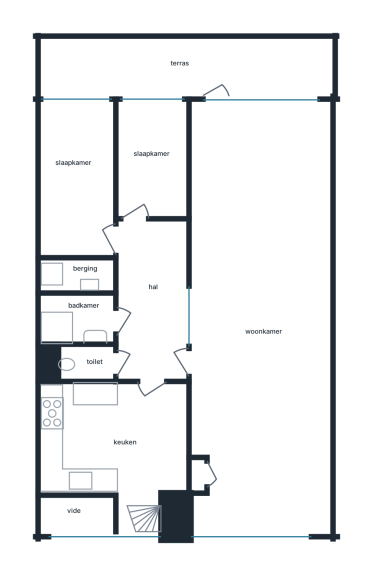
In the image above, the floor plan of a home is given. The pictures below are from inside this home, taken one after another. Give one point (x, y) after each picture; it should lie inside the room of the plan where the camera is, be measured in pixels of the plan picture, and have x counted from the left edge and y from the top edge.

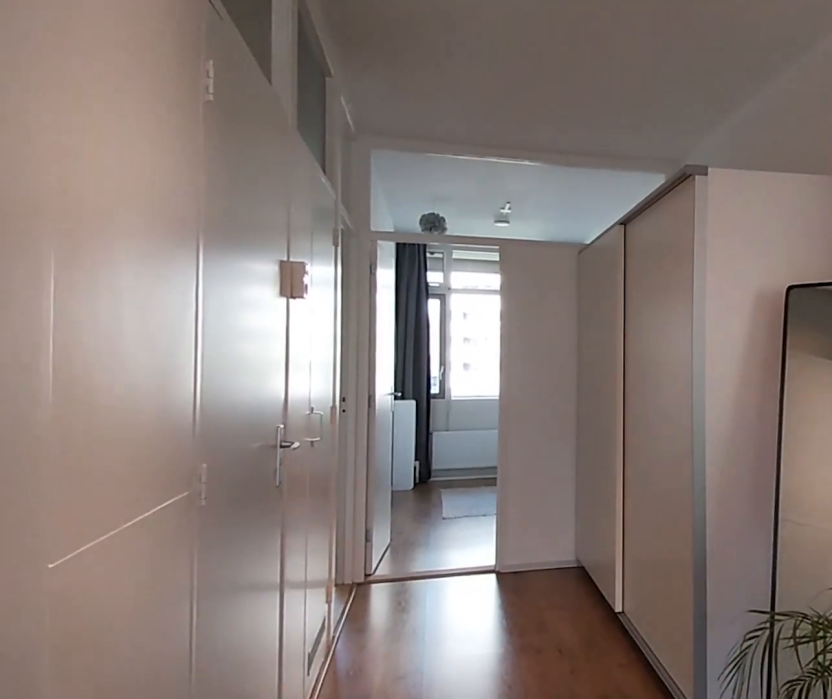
(152, 301)
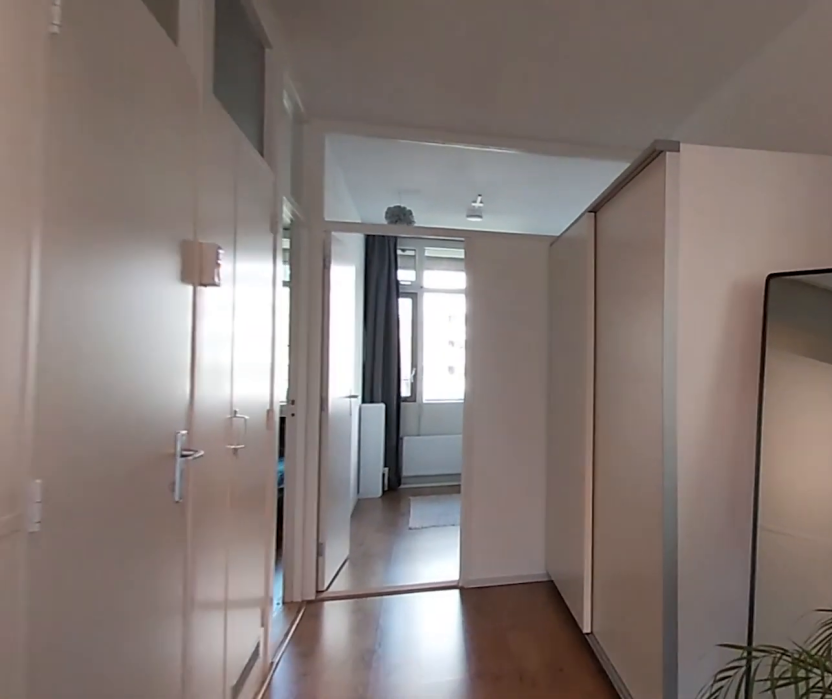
(152, 301)
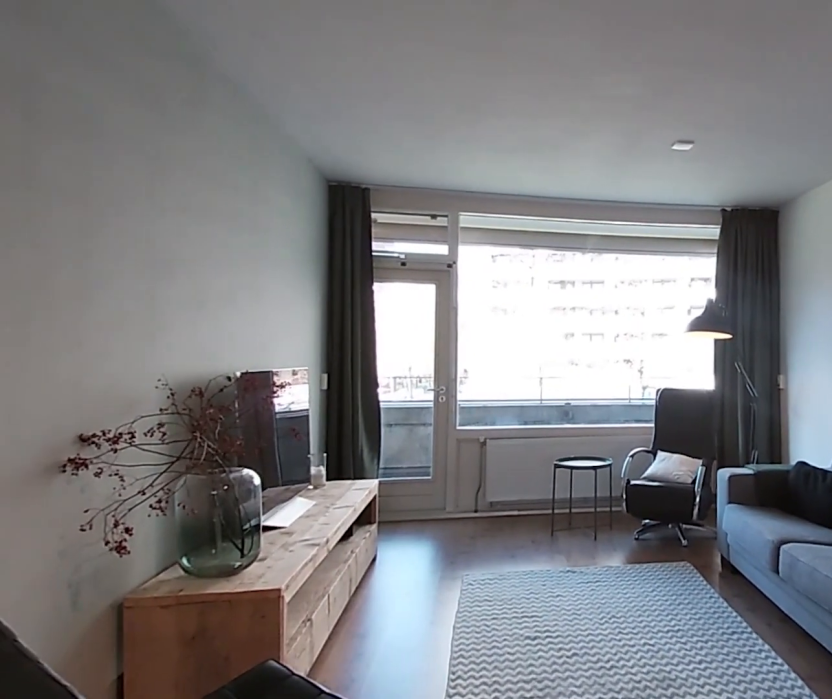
(268, 209)
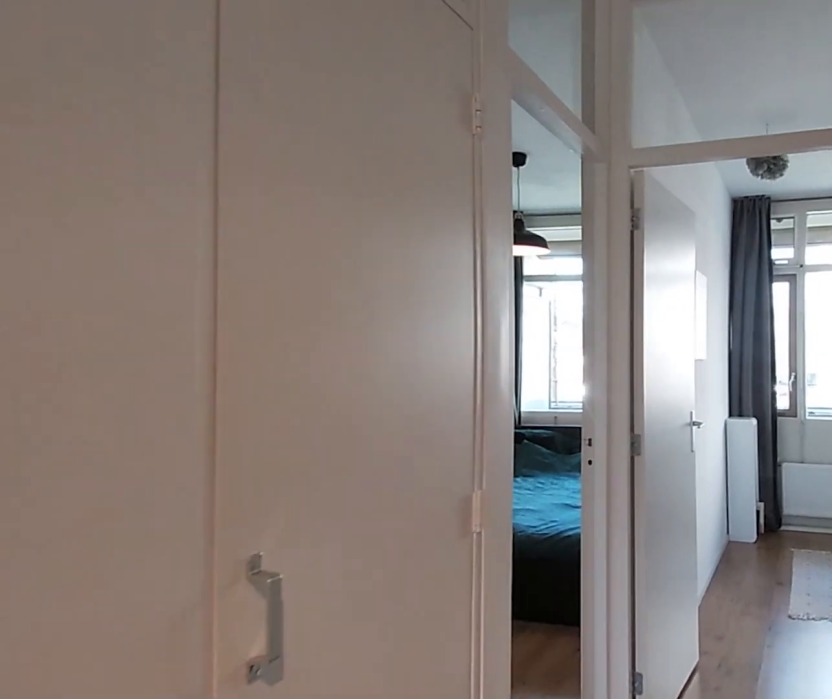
(152, 301)
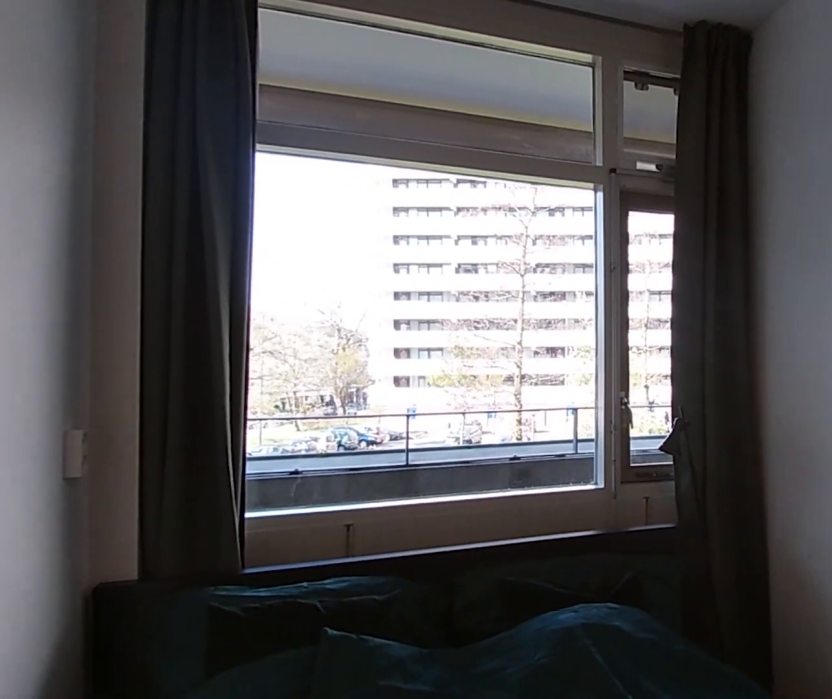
(78, 180)
